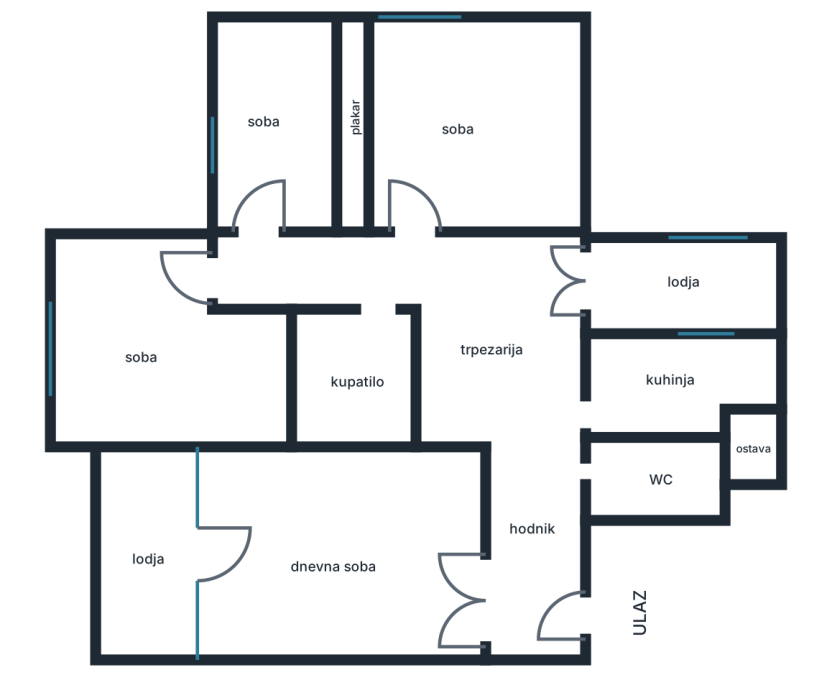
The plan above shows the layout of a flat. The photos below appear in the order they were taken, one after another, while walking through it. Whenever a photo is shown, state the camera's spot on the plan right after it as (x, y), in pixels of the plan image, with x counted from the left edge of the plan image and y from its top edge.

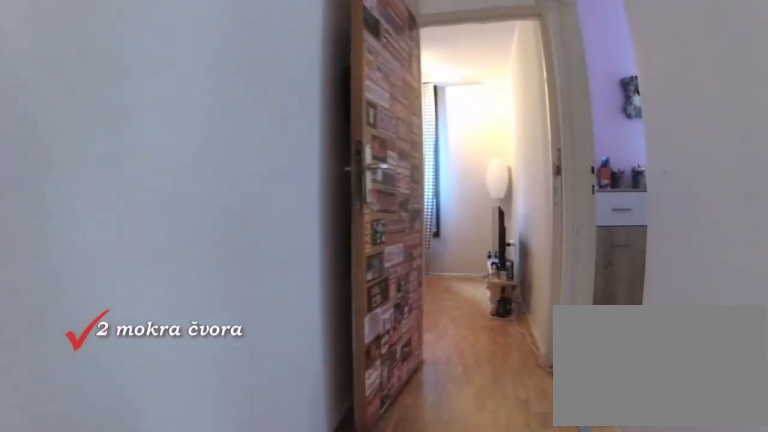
(410, 250)
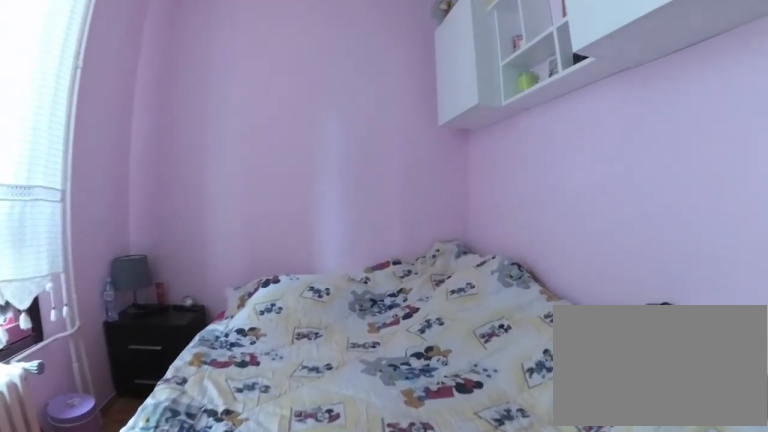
(287, 180)
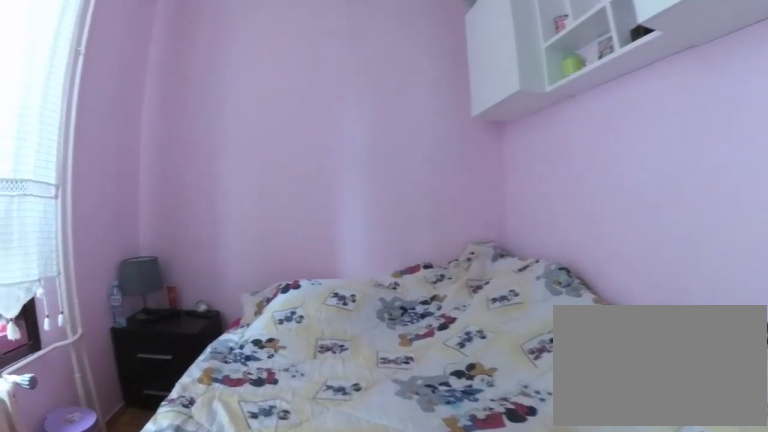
(287, 170)
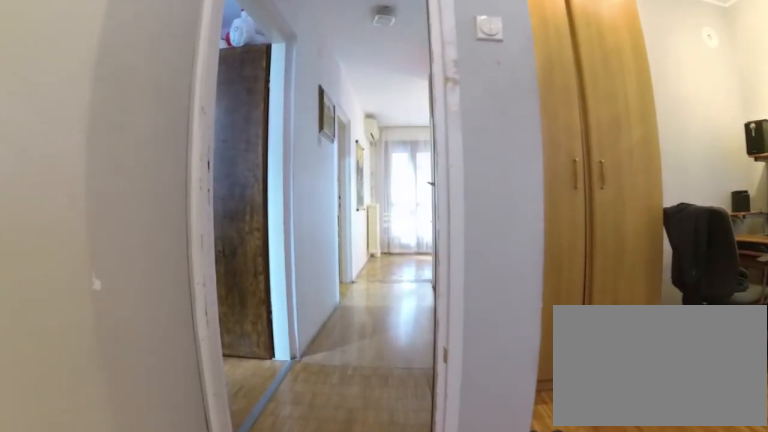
(99, 283)
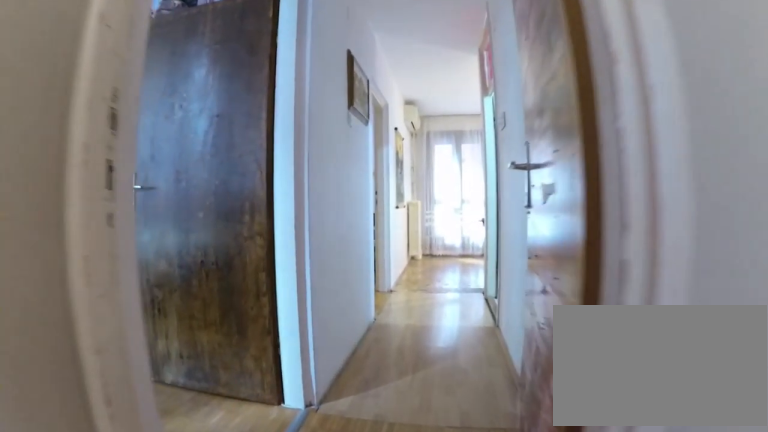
(132, 280)
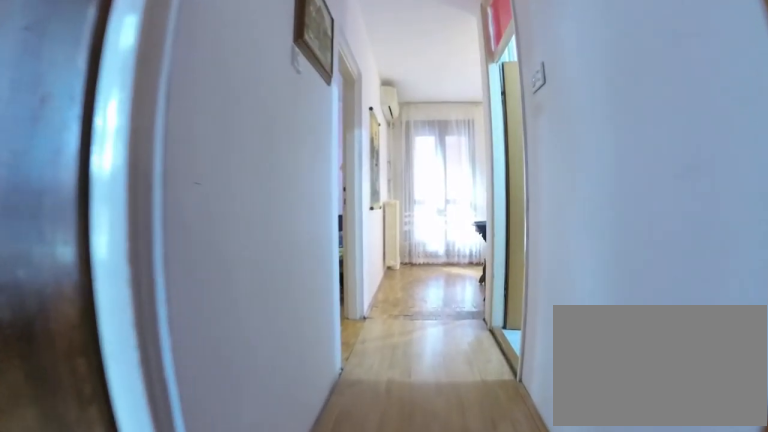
(176, 281)
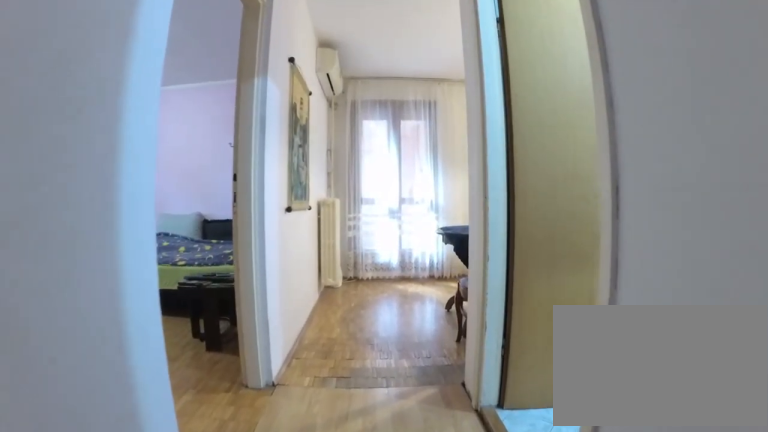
(233, 284)
